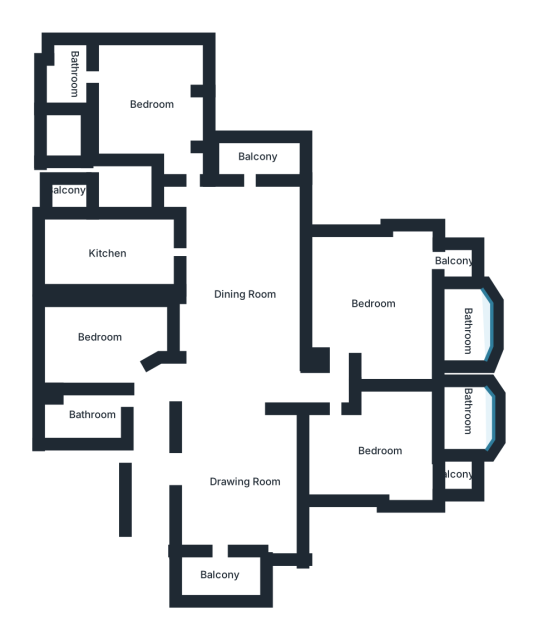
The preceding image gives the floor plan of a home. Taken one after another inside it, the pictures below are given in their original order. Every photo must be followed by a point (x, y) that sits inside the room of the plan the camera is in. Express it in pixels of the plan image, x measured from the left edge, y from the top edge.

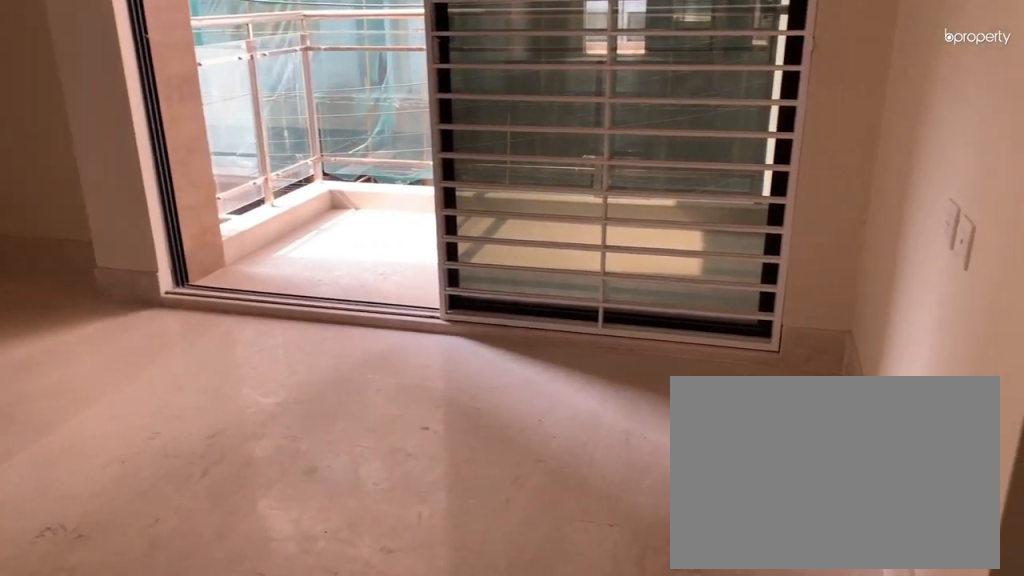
(241, 484)
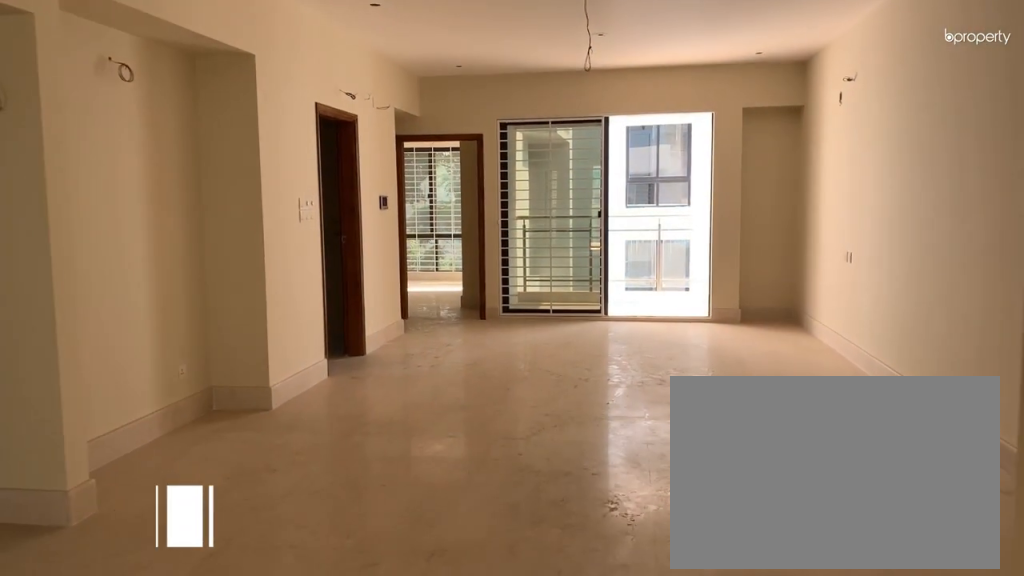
(243, 295)
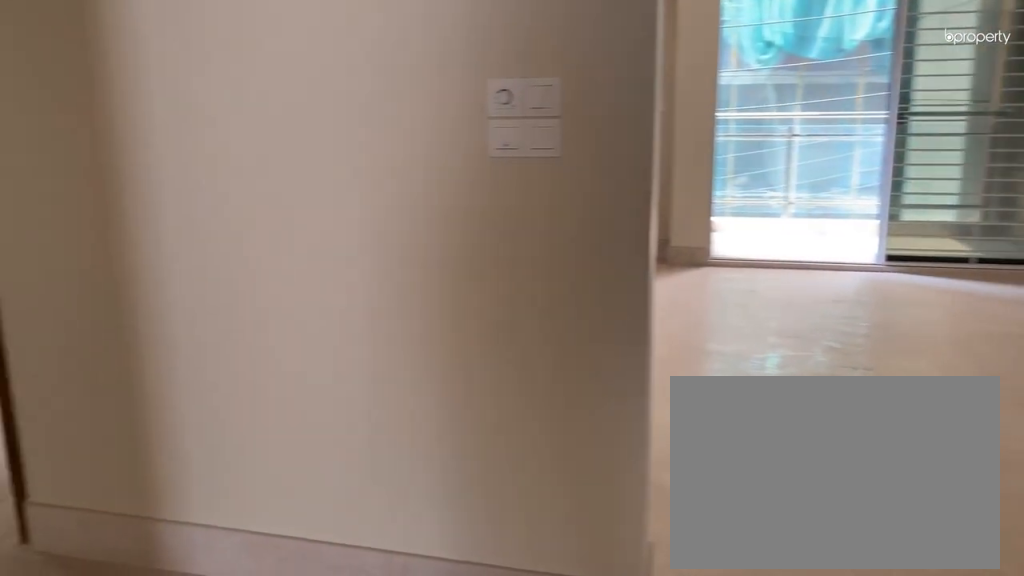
(243, 295)
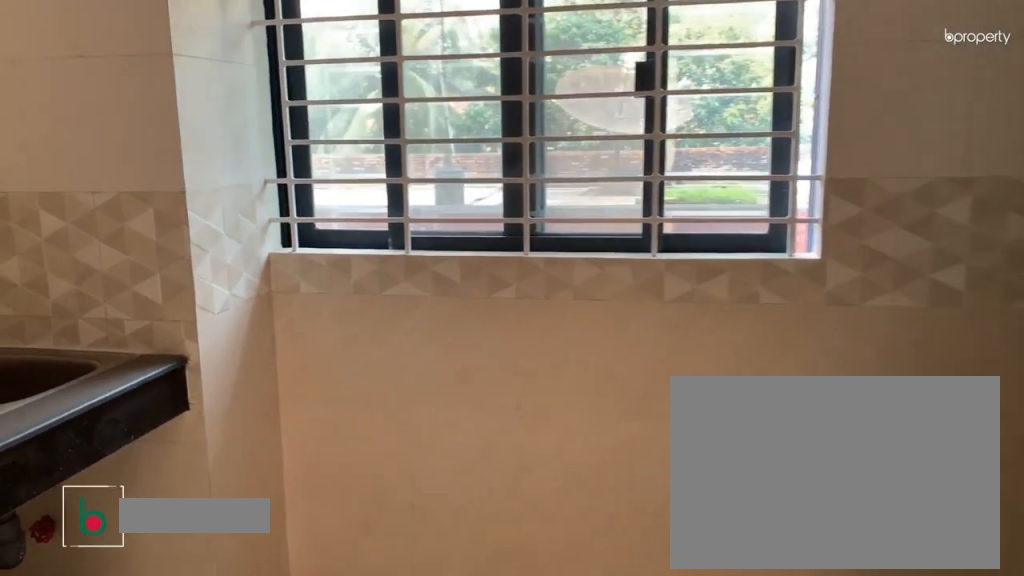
(111, 253)
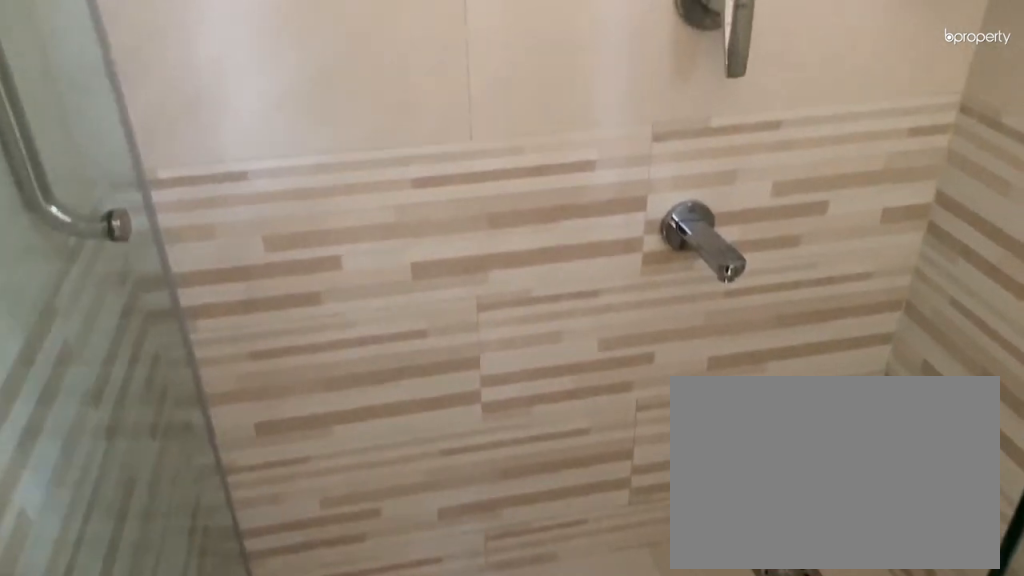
(72, 71)
